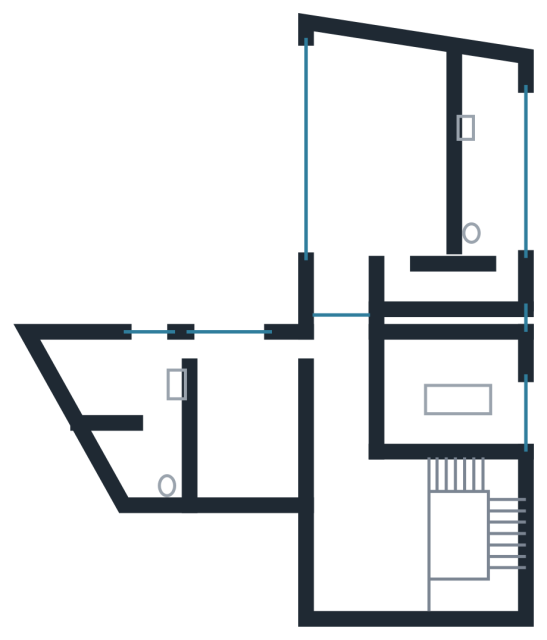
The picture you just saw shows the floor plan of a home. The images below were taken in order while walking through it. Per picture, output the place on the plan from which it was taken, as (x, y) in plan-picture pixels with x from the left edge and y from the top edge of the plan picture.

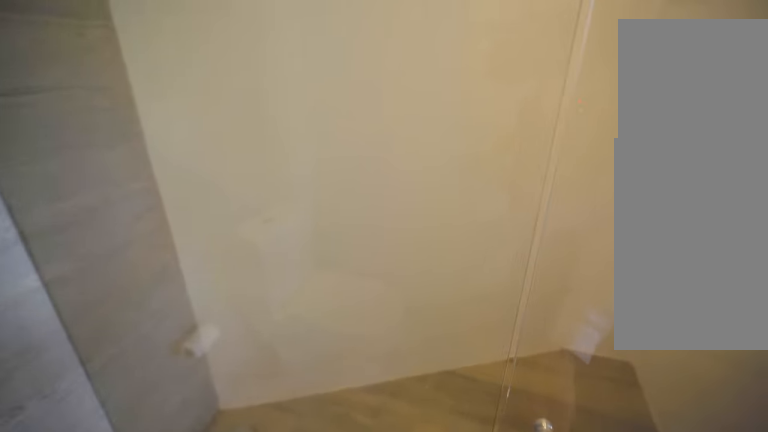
(157, 425)
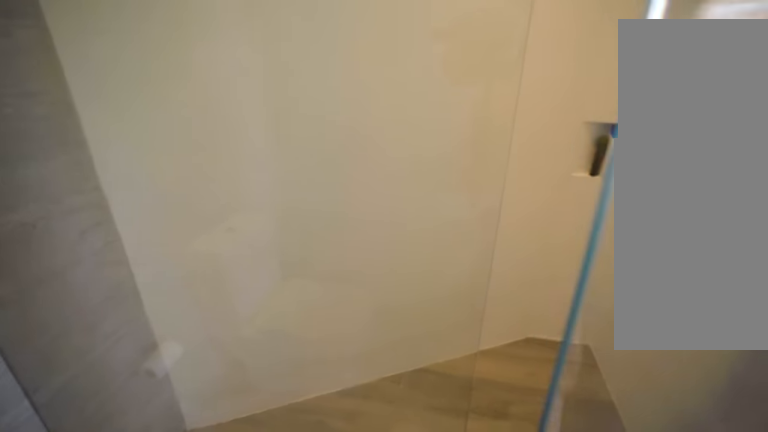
(157, 427)
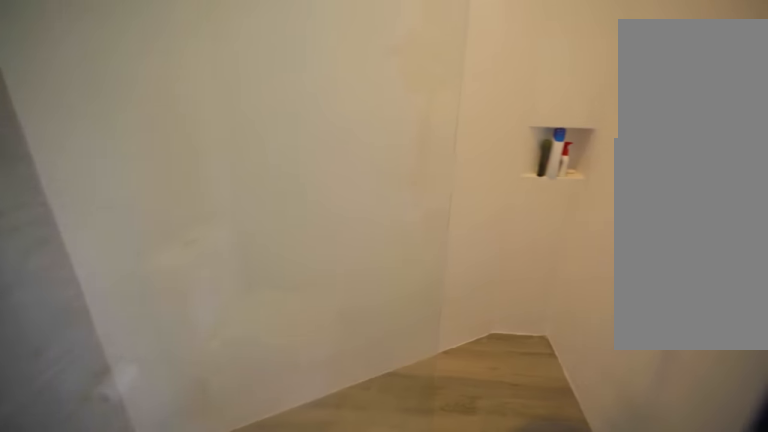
(157, 427)
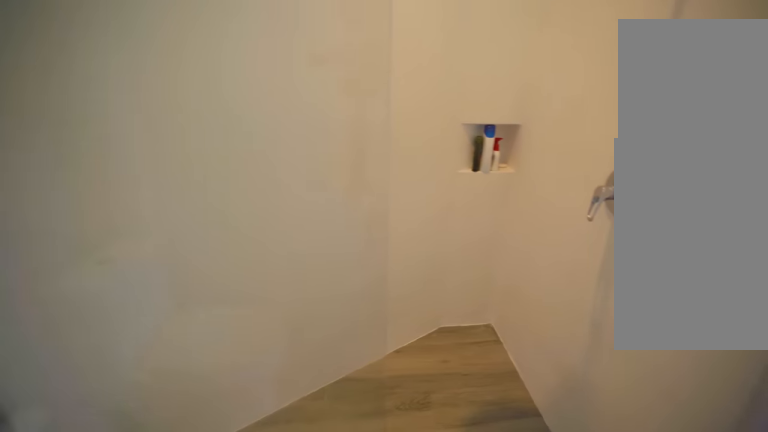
(157, 430)
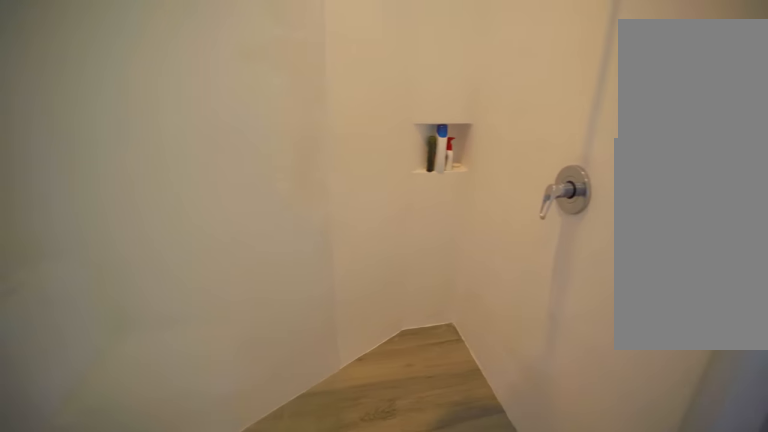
(157, 430)
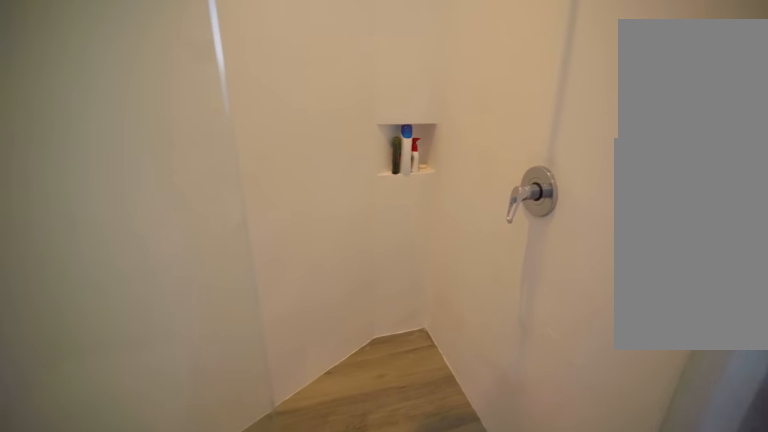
(156, 430)
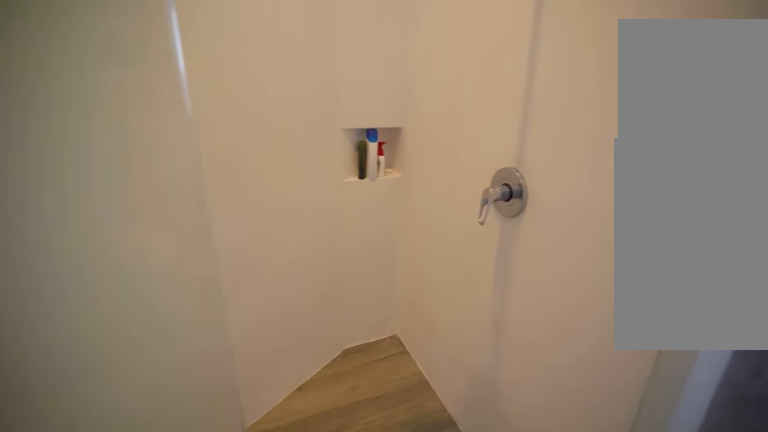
(155, 430)
